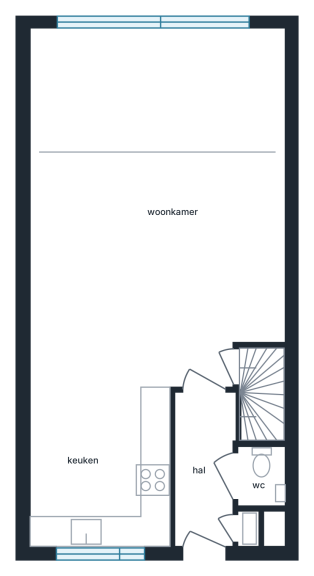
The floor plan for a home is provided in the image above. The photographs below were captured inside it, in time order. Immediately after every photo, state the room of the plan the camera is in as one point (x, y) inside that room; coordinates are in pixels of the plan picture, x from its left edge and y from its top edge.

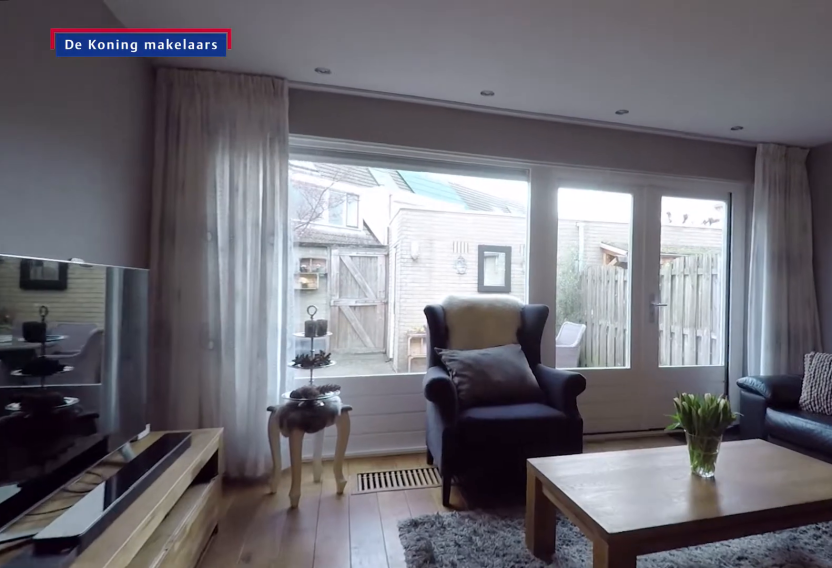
(260, 154)
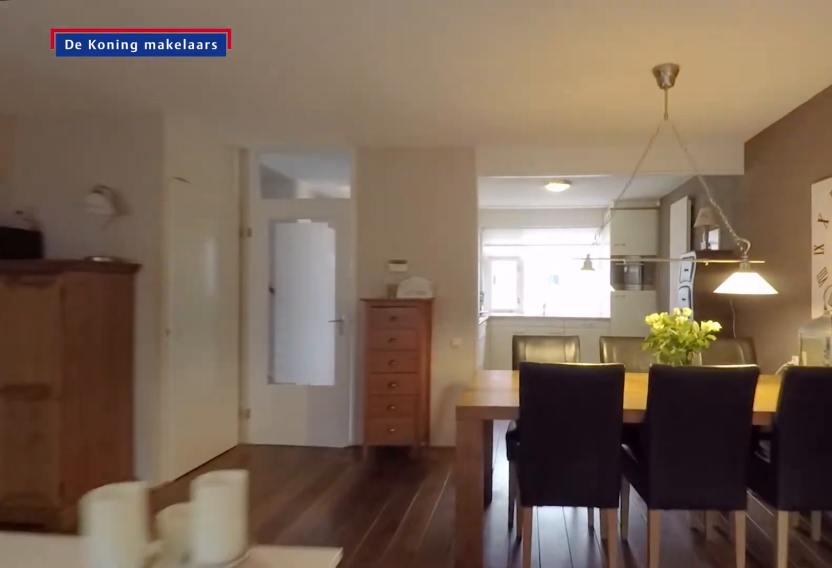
(34, 305)
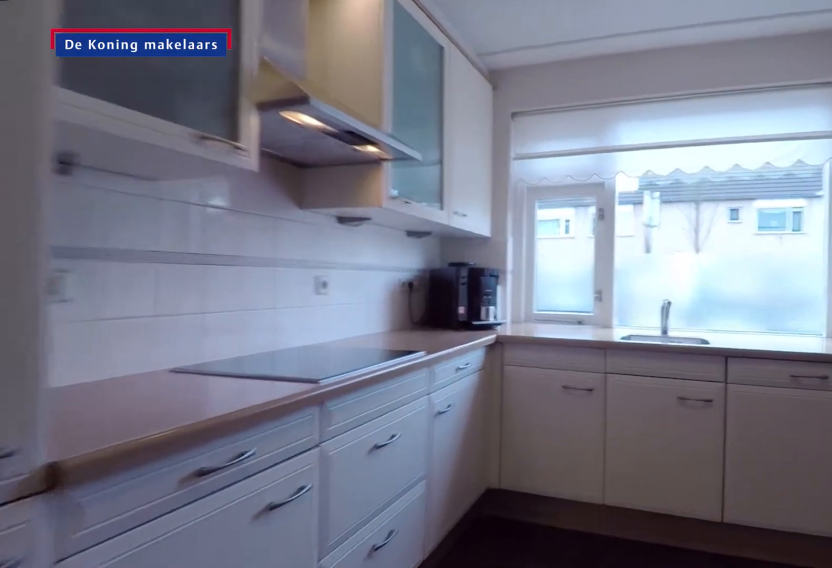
(100, 467)
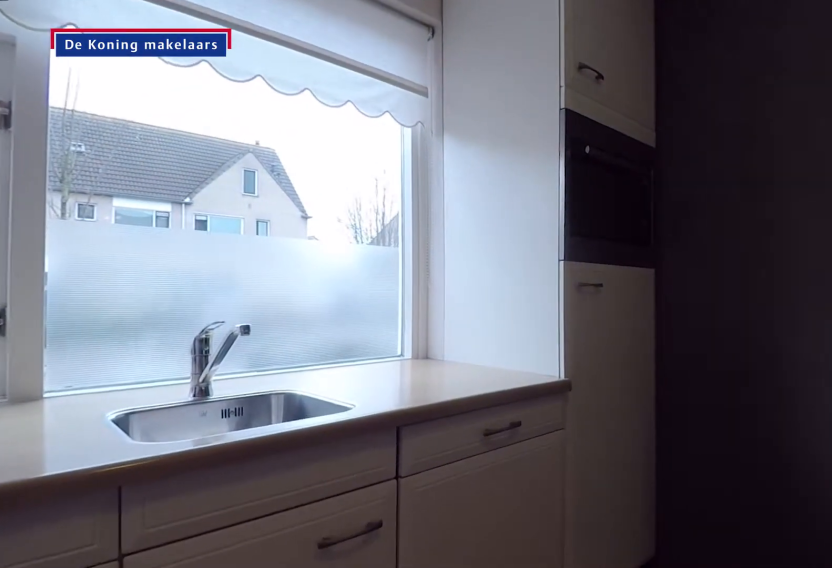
(100, 467)
